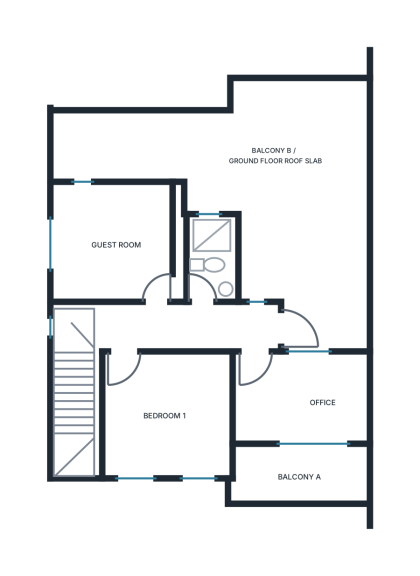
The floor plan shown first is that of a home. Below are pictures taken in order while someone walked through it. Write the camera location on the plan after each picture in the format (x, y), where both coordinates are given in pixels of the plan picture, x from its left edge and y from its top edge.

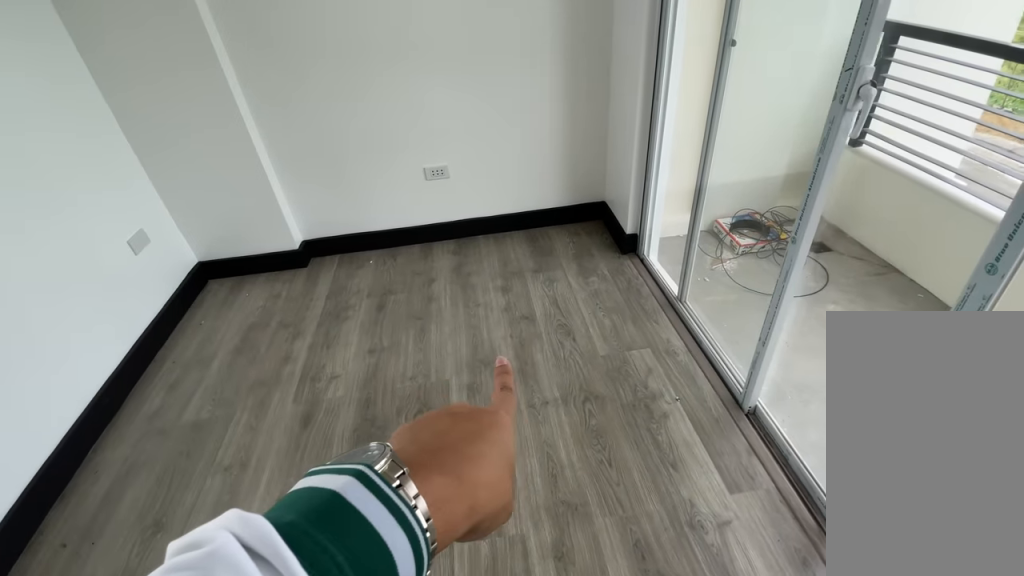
(354, 395)
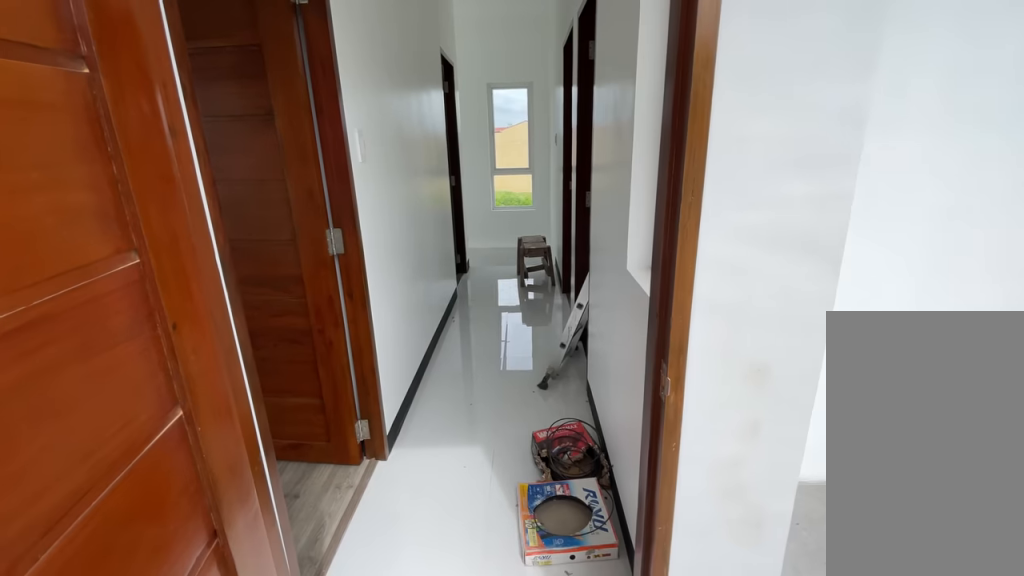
(335, 293)
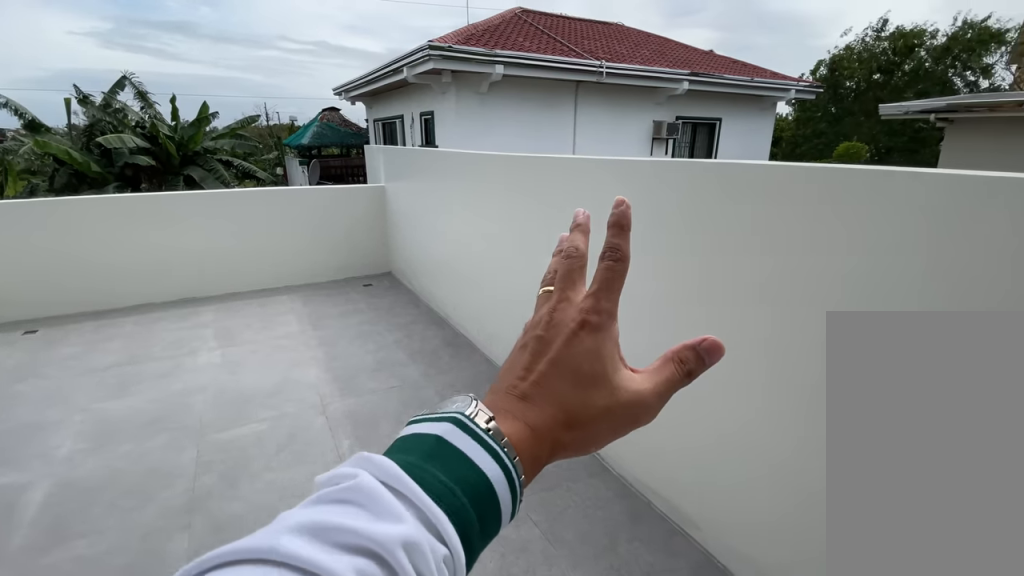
(336, 294)
